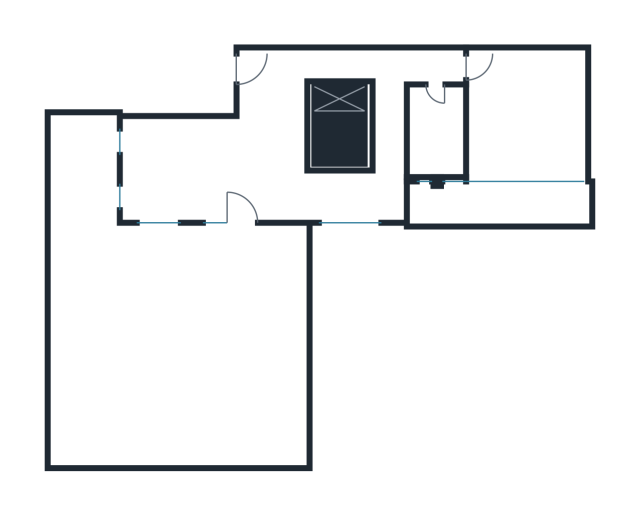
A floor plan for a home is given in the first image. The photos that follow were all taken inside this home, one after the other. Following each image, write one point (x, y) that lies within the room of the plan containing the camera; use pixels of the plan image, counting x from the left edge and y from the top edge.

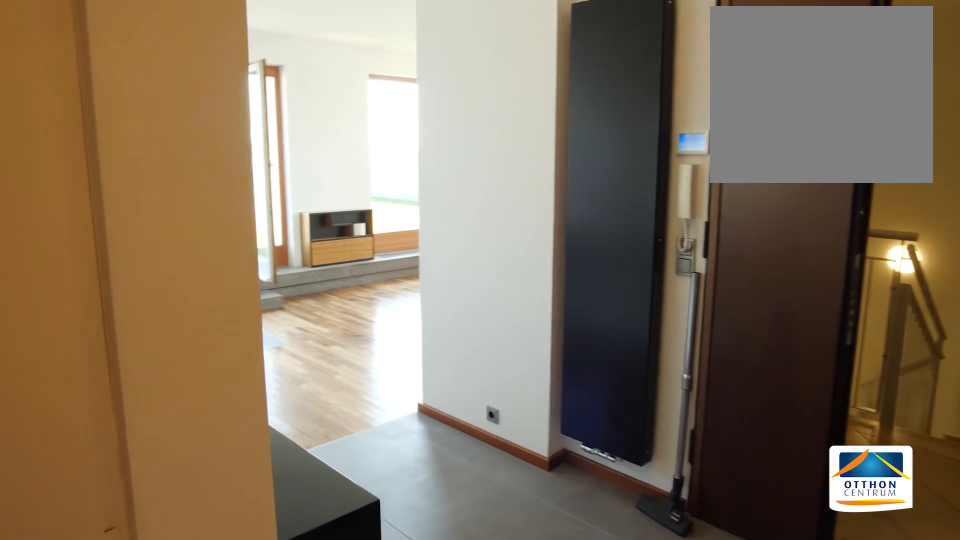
(273, 72)
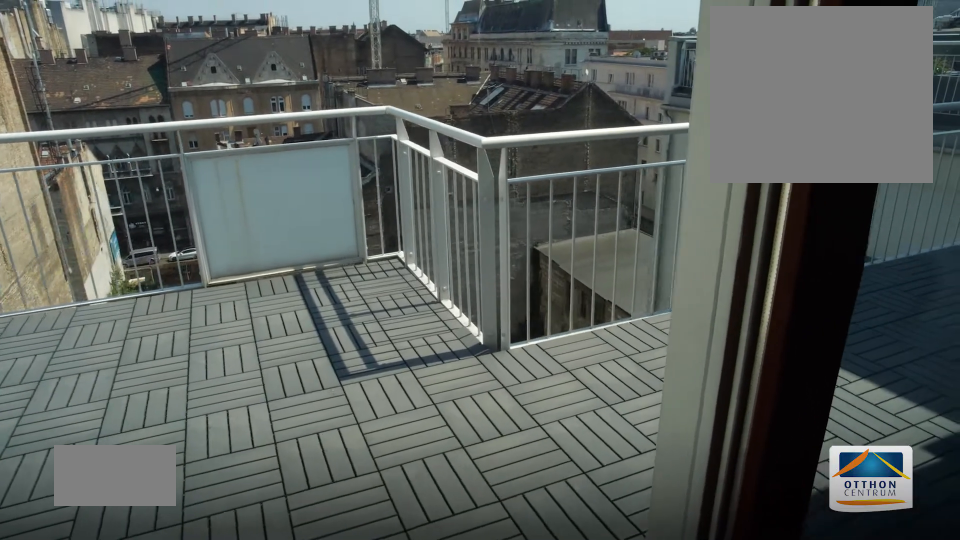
(528, 207)
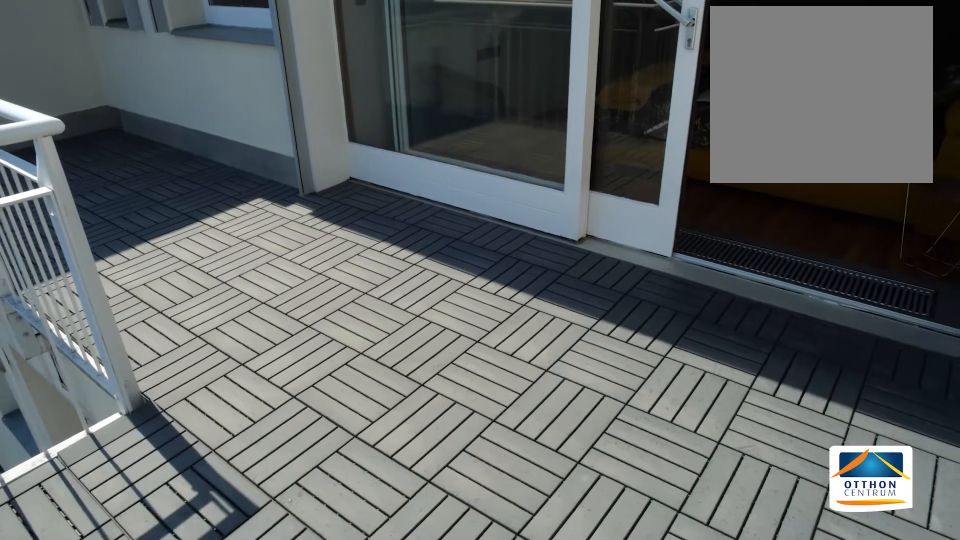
(528, 207)
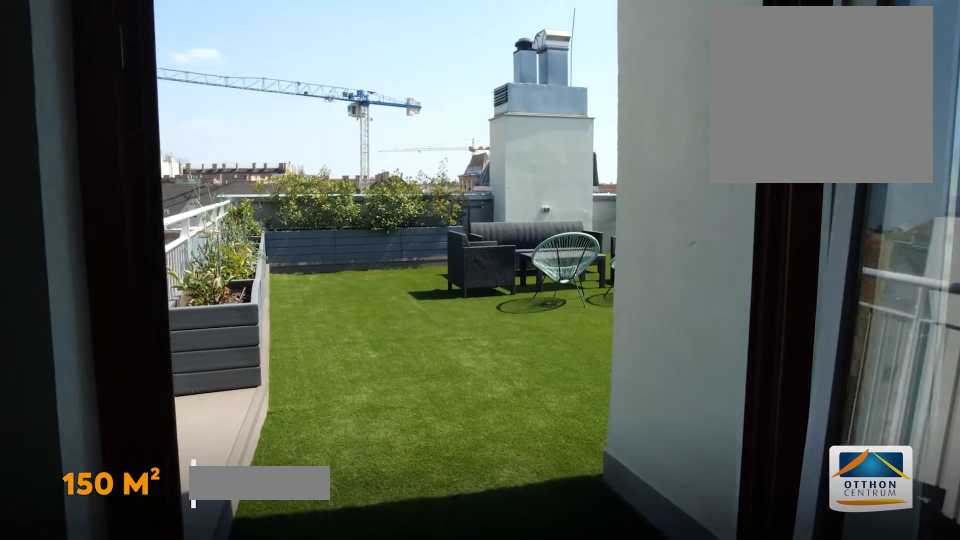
(163, 357)
